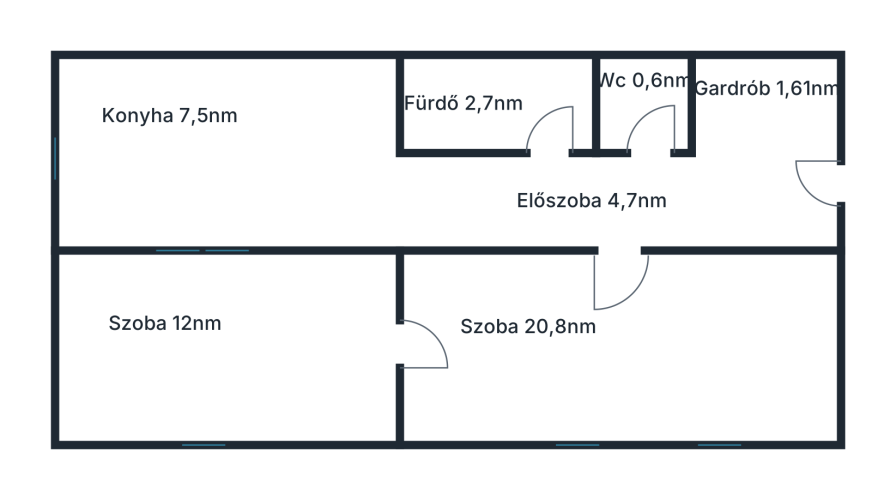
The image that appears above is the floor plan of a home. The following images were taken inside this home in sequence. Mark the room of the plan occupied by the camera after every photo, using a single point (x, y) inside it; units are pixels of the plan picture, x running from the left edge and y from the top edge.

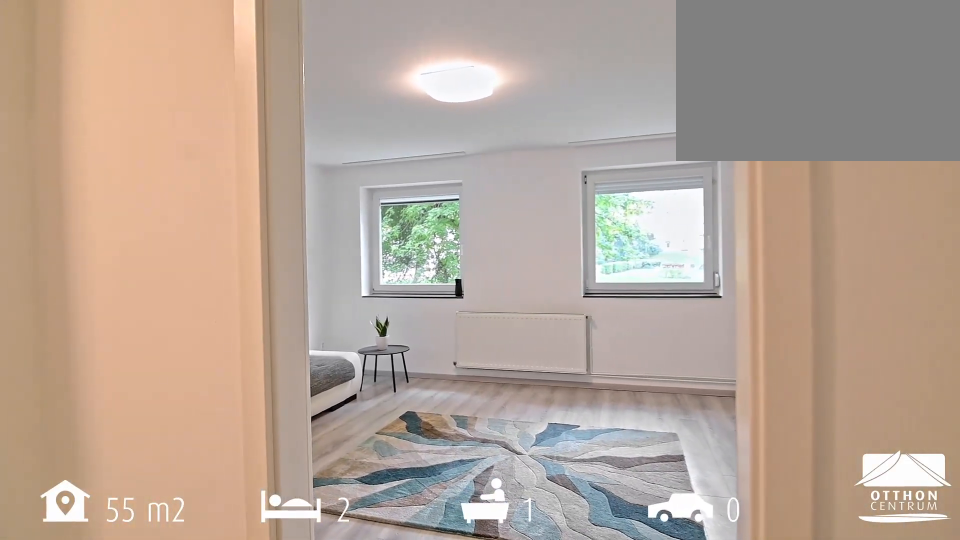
(618, 349)
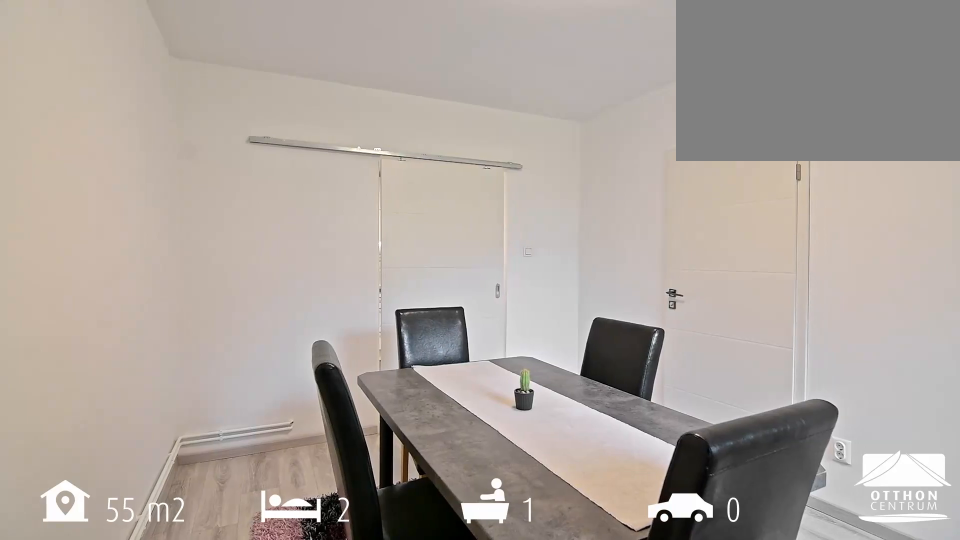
(224, 349)
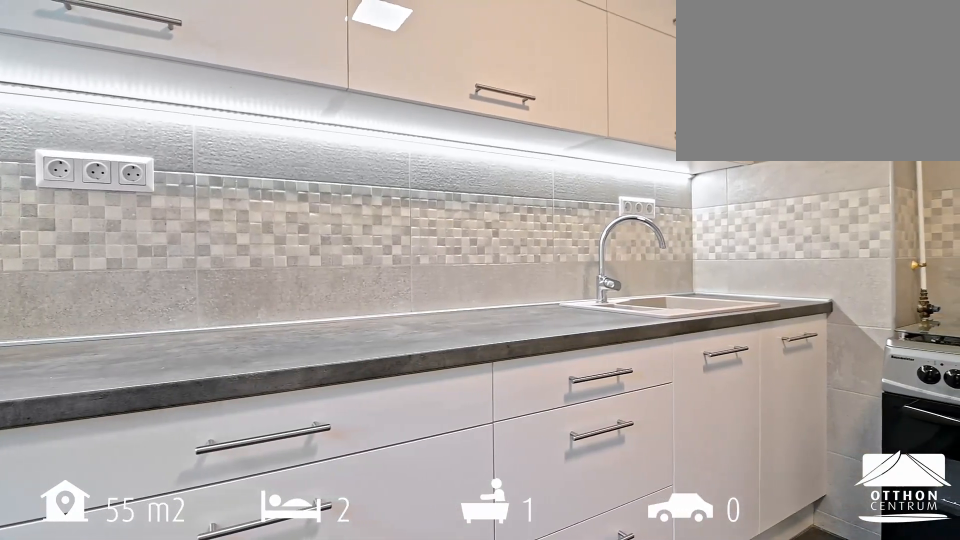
(224, 159)
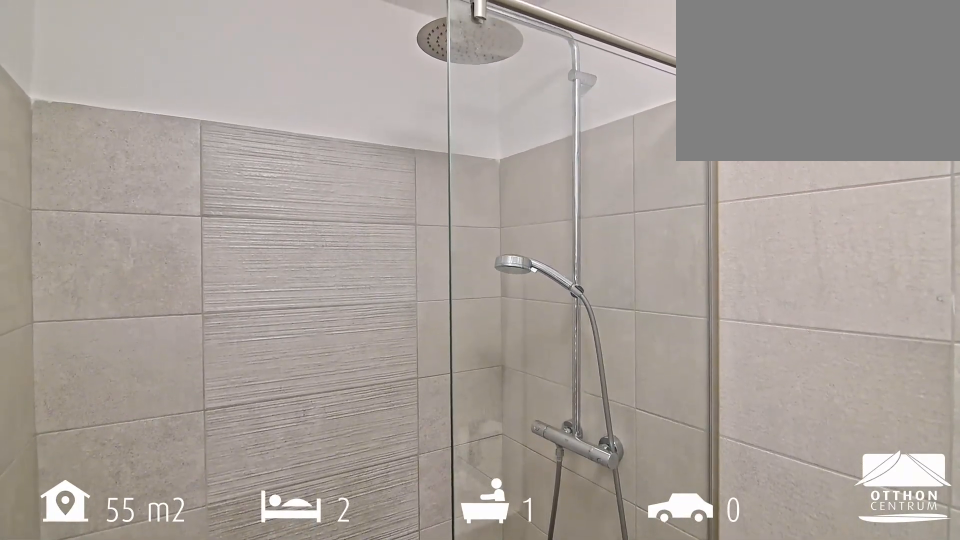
(498, 104)
